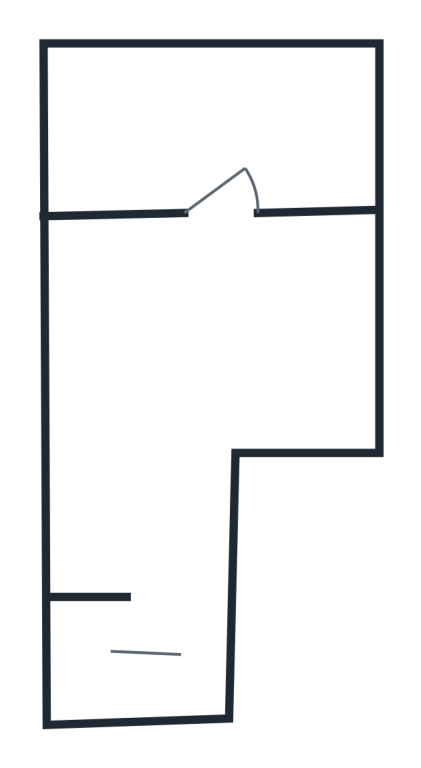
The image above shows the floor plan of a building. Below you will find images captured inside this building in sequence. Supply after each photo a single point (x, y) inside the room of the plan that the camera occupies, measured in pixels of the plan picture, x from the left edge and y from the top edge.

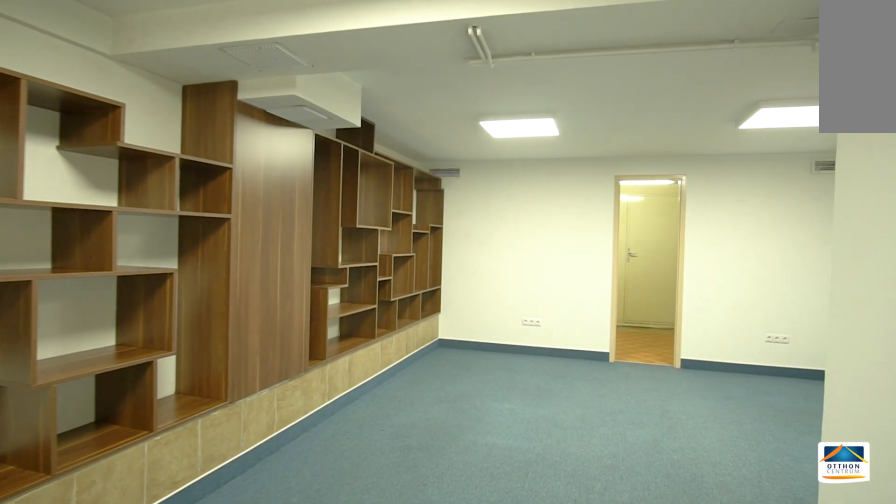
(193, 353)
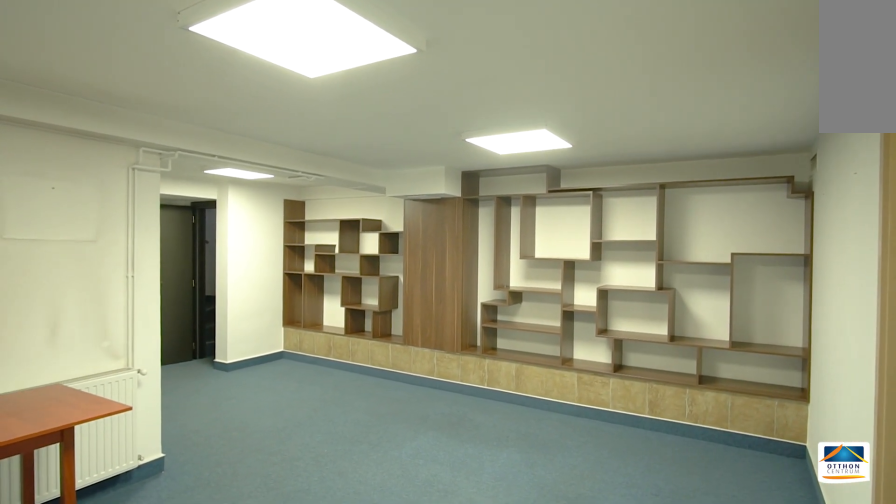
(194, 353)
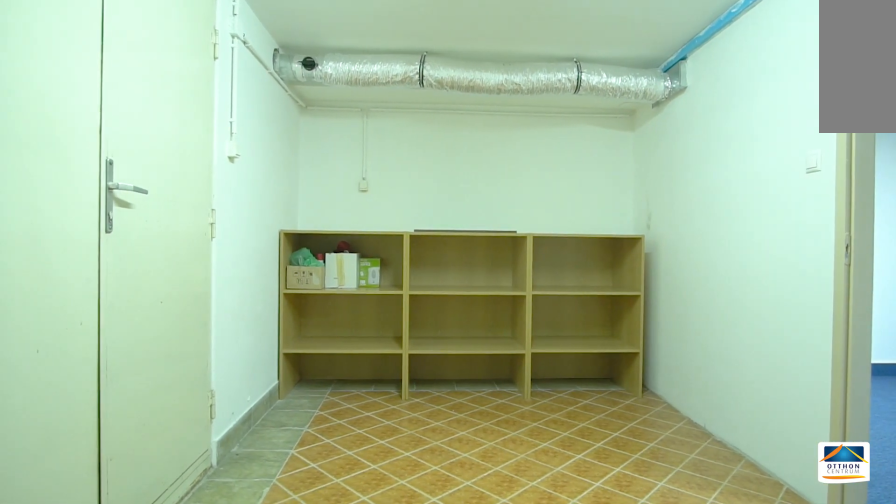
(206, 113)
